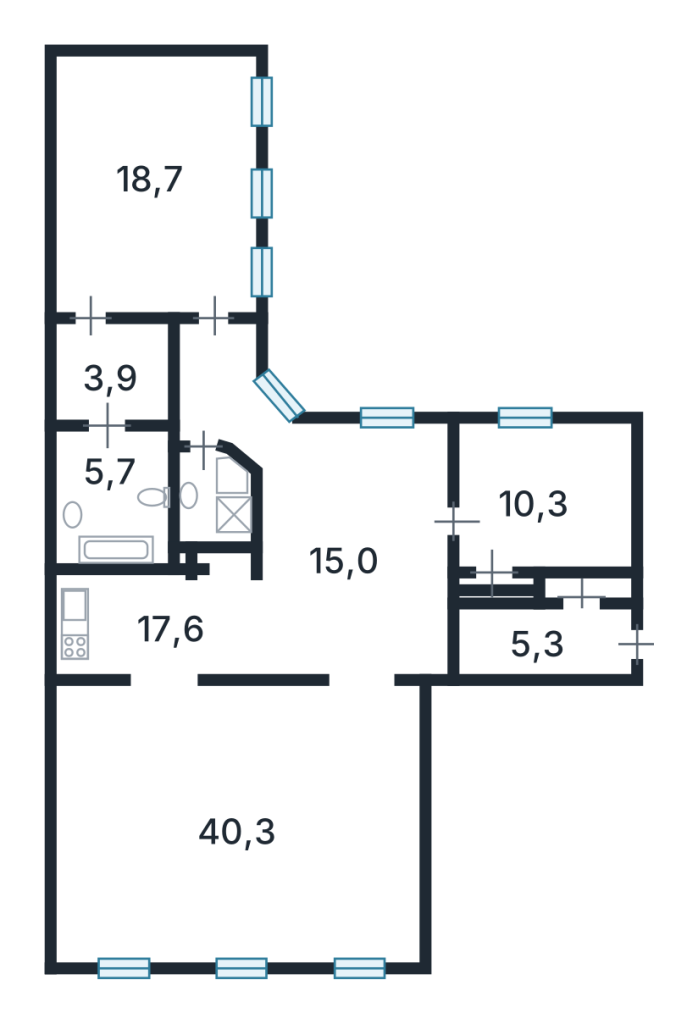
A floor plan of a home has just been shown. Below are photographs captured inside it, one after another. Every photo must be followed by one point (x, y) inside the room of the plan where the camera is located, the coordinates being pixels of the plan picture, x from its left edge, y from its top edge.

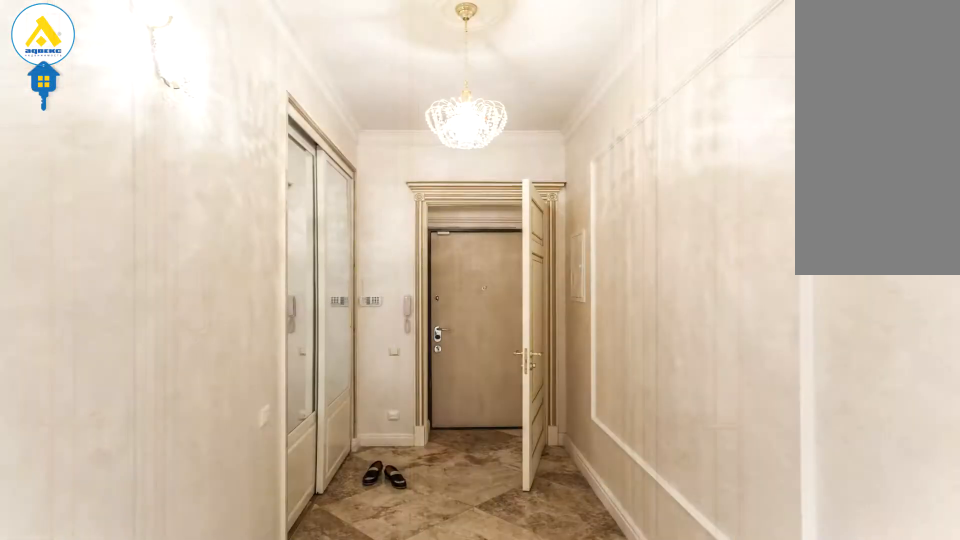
(535, 640)
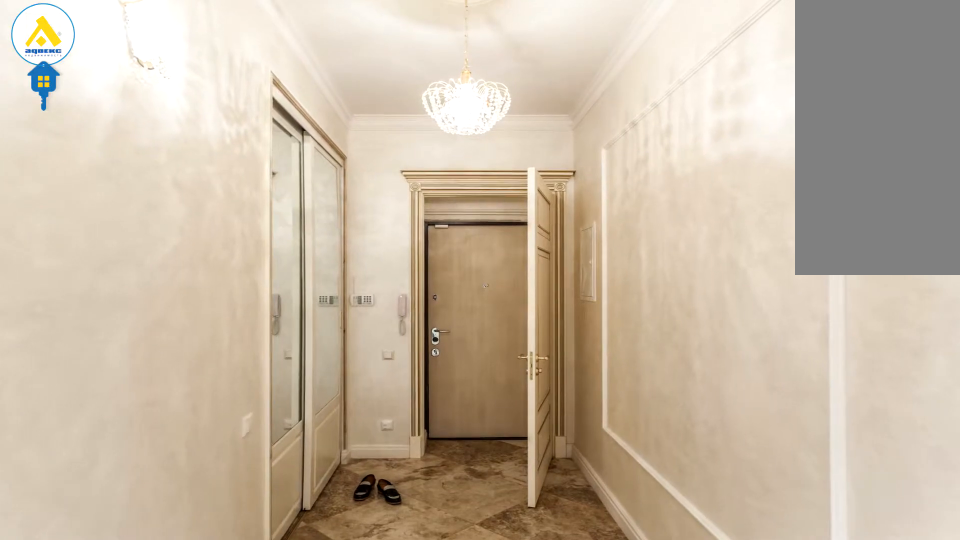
(535, 640)
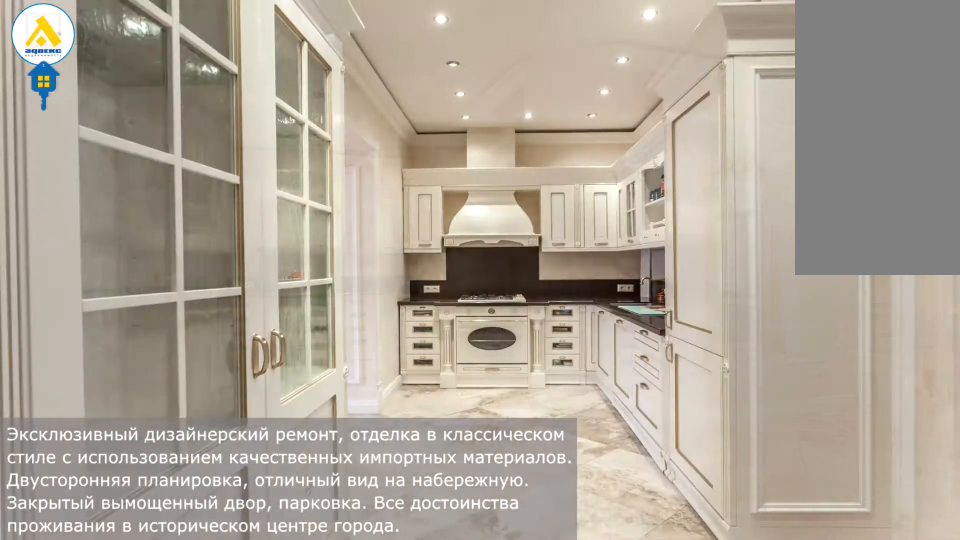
(171, 624)
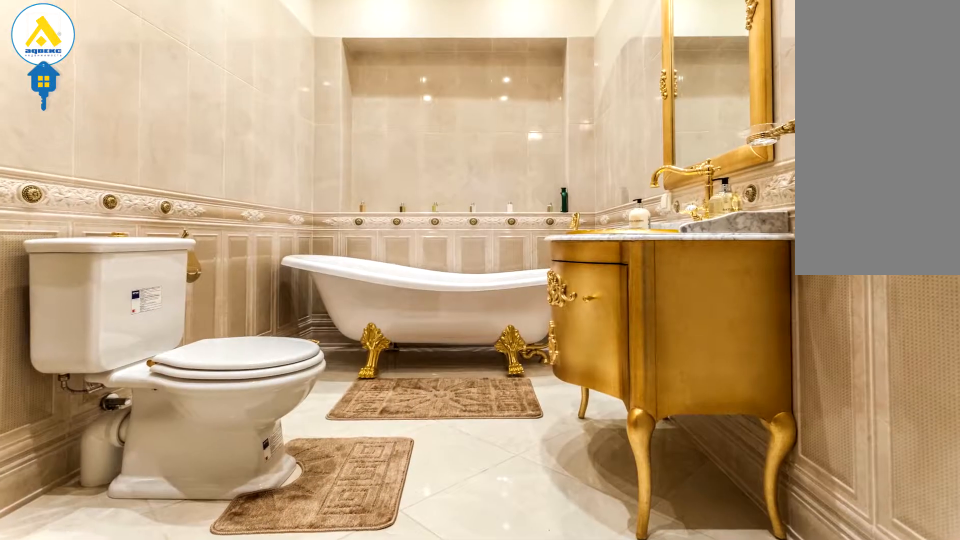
(109, 487)
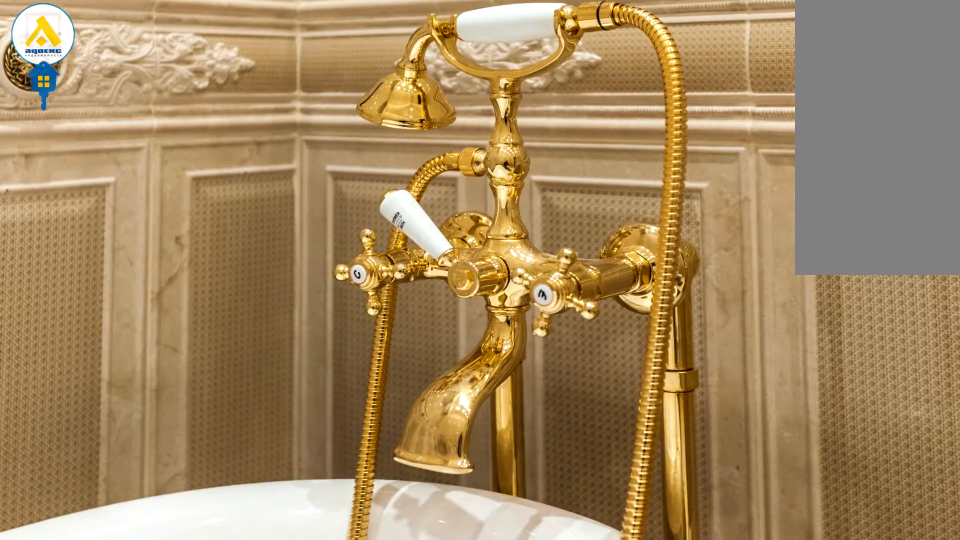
(109, 487)
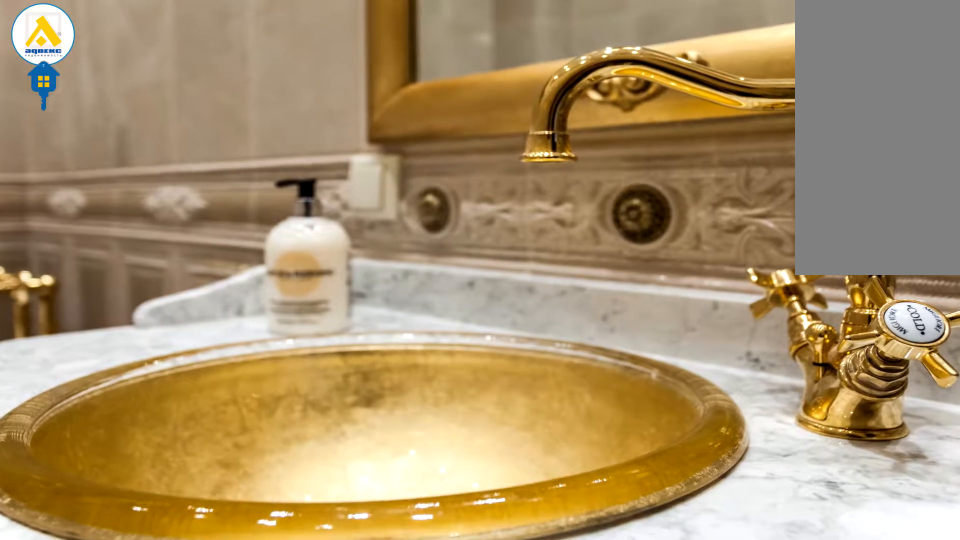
(109, 488)
